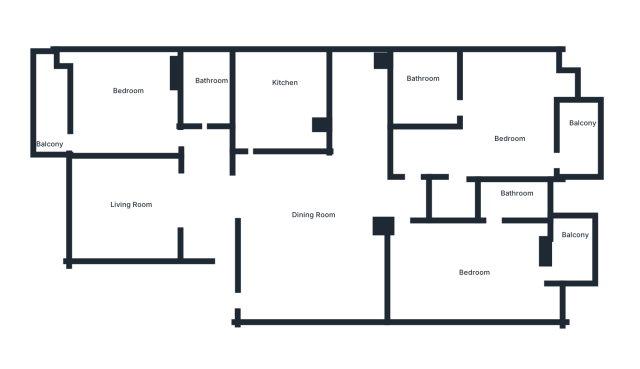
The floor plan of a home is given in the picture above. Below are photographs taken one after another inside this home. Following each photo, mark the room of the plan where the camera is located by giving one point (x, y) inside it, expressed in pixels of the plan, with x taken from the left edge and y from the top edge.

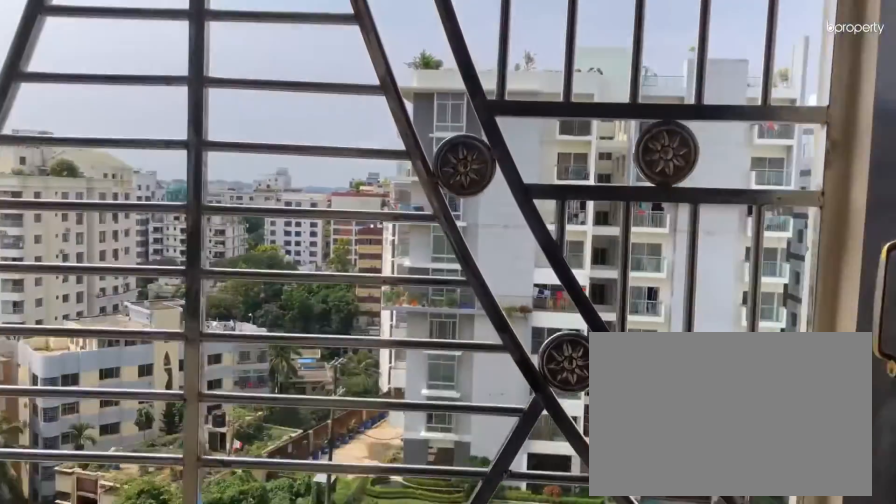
(576, 135)
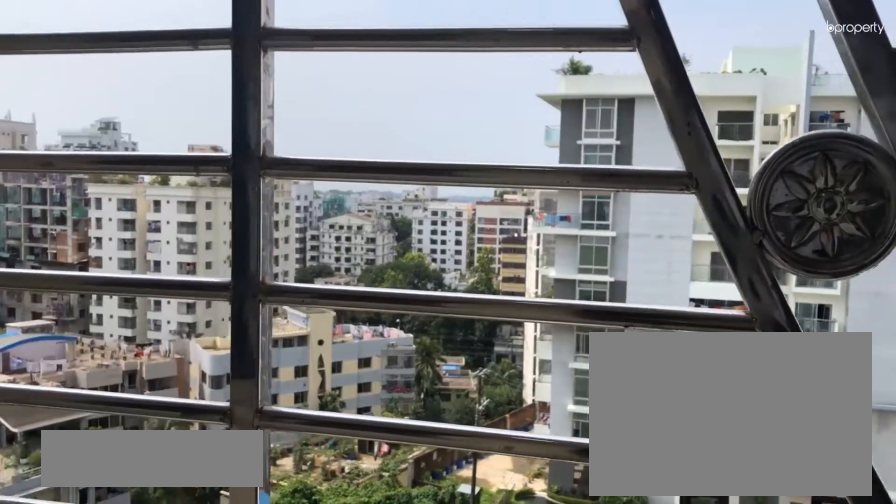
(576, 135)
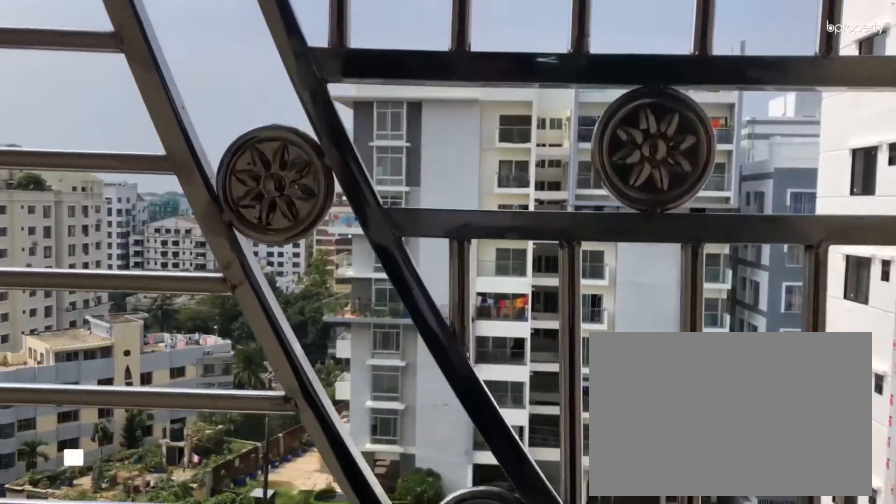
(572, 247)
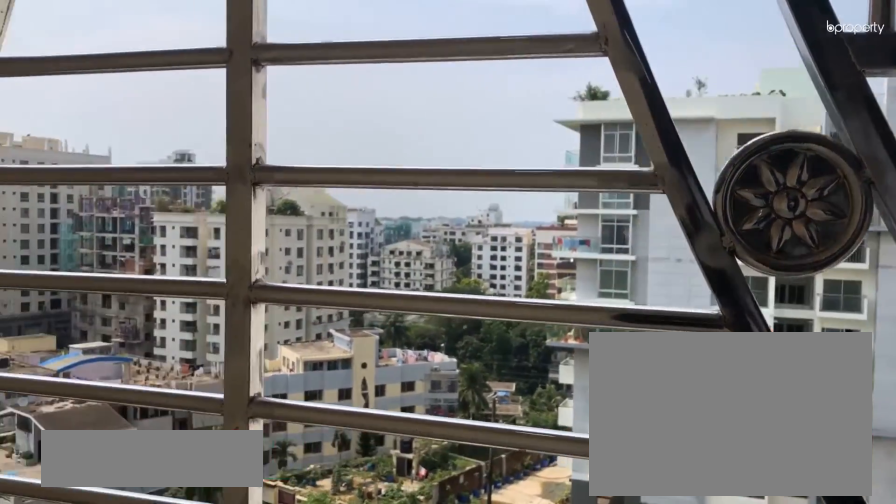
(572, 247)
